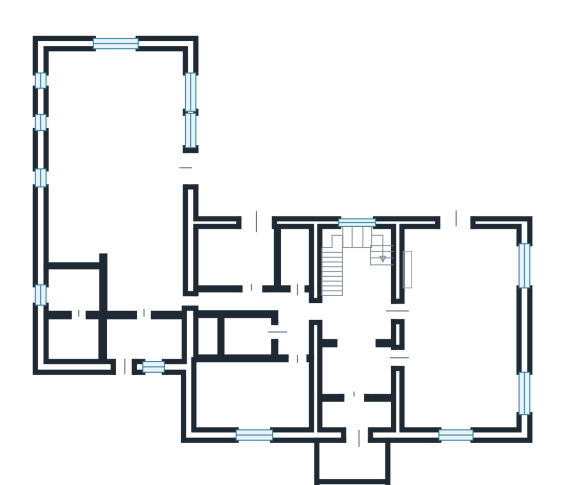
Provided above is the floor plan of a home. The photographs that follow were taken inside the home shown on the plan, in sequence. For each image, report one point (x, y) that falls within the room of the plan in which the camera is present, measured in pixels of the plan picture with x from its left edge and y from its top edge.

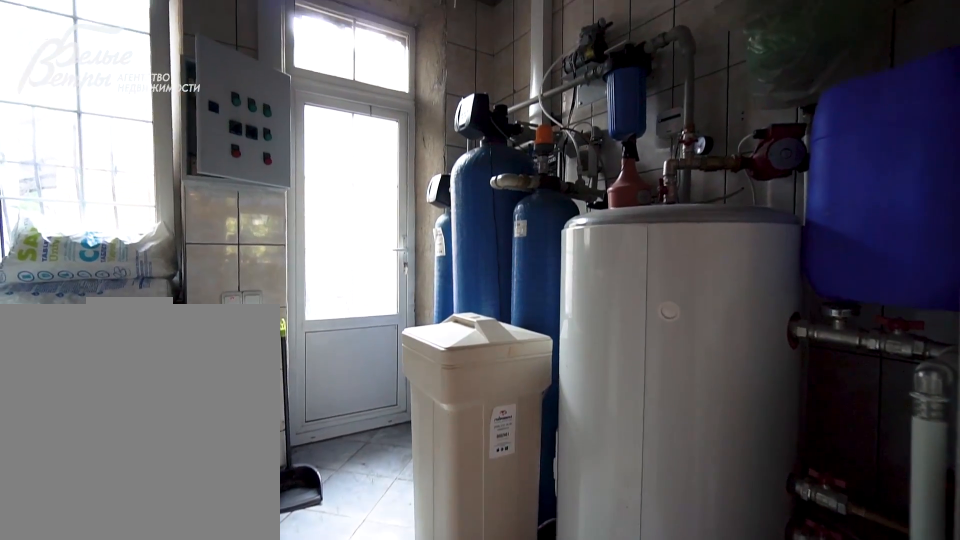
(142, 336)
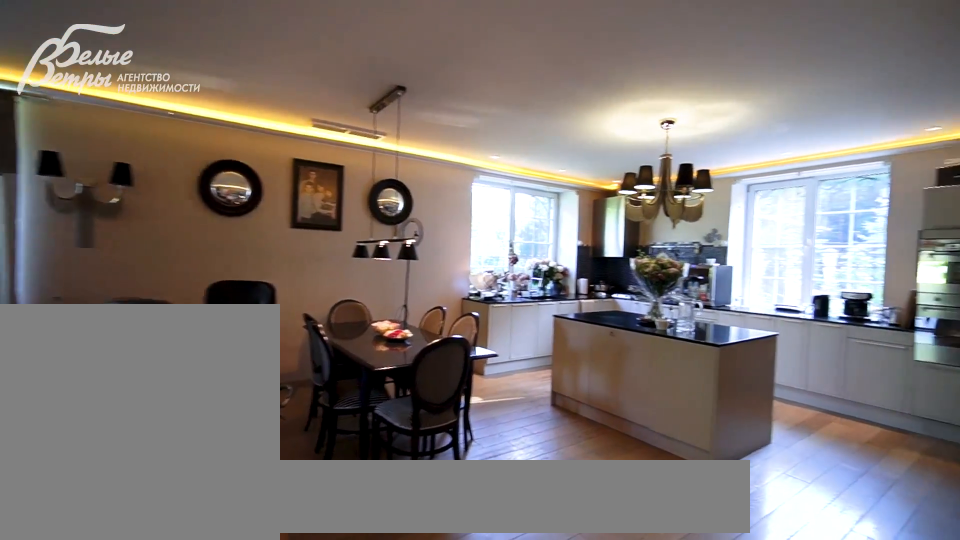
(458, 386)
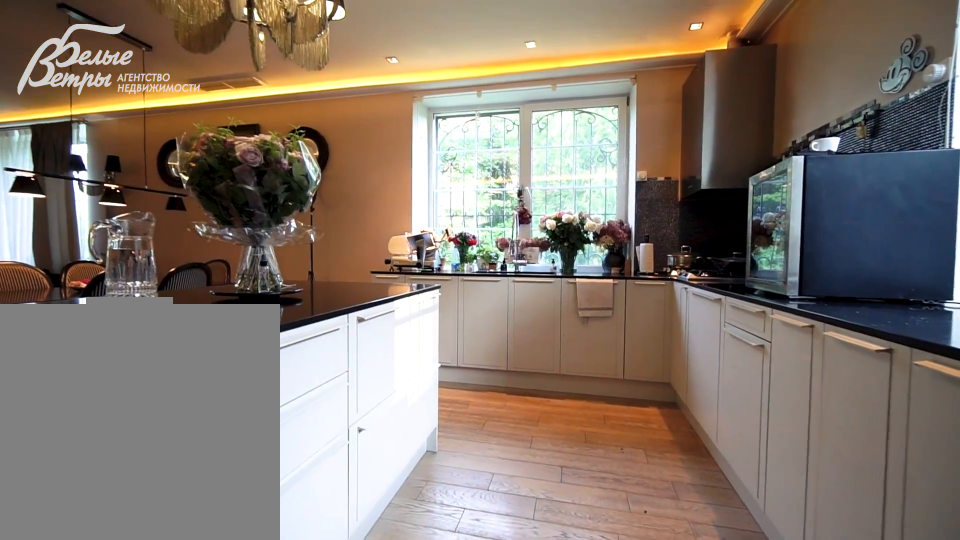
(458, 386)
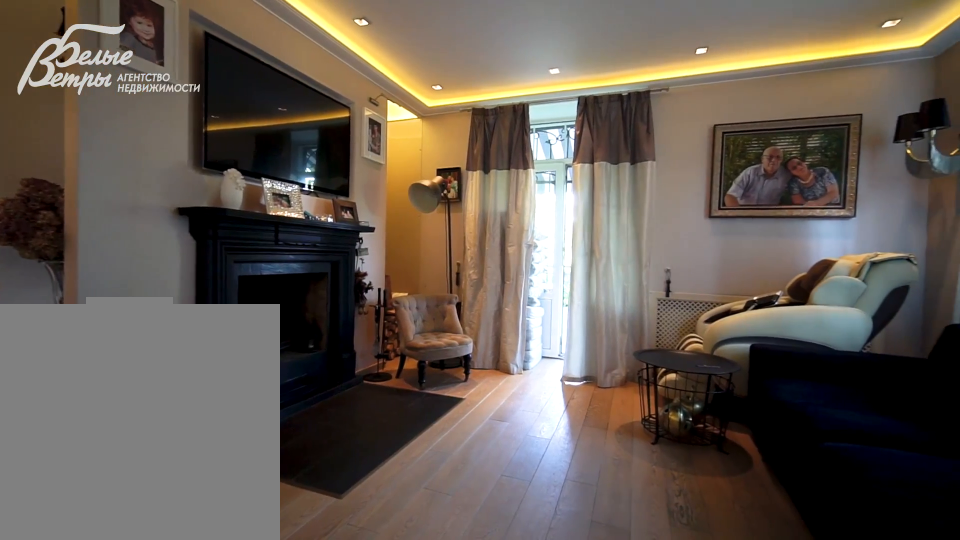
(459, 281)
